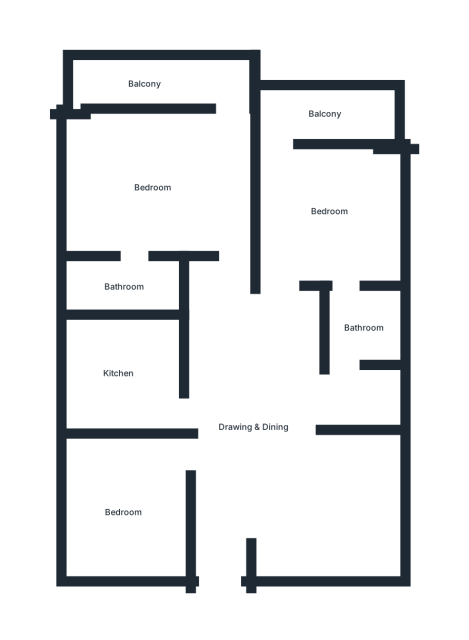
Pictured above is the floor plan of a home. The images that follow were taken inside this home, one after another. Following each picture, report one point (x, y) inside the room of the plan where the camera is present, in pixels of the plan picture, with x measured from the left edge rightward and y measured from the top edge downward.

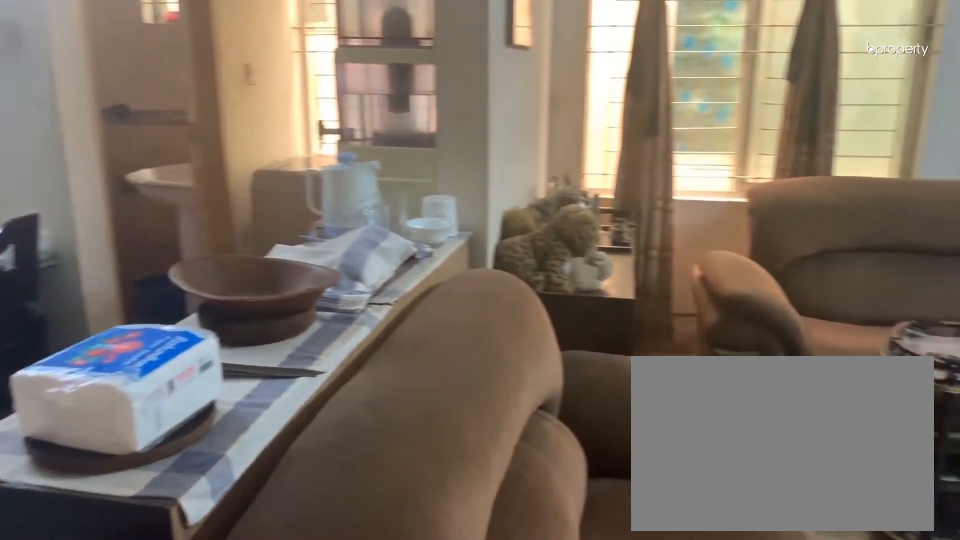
(296, 475)
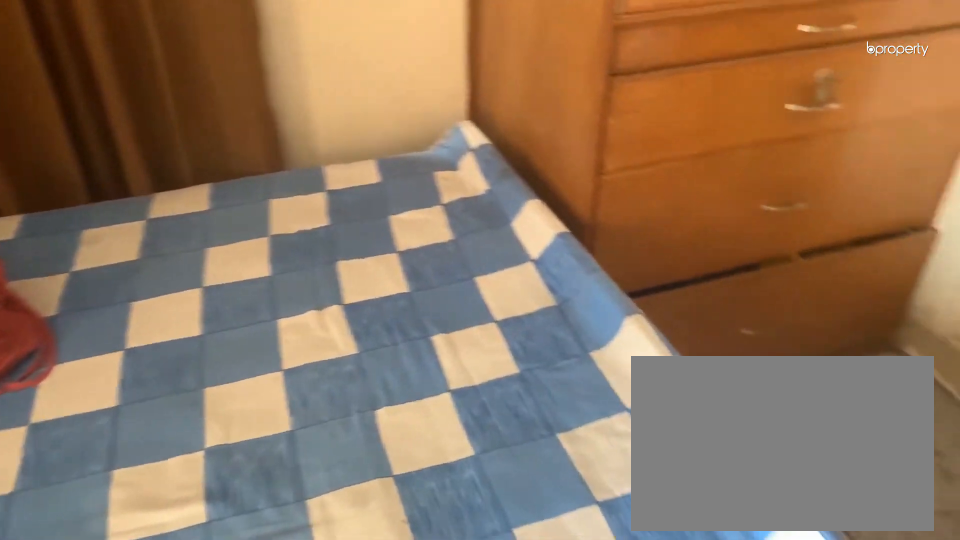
(330, 219)
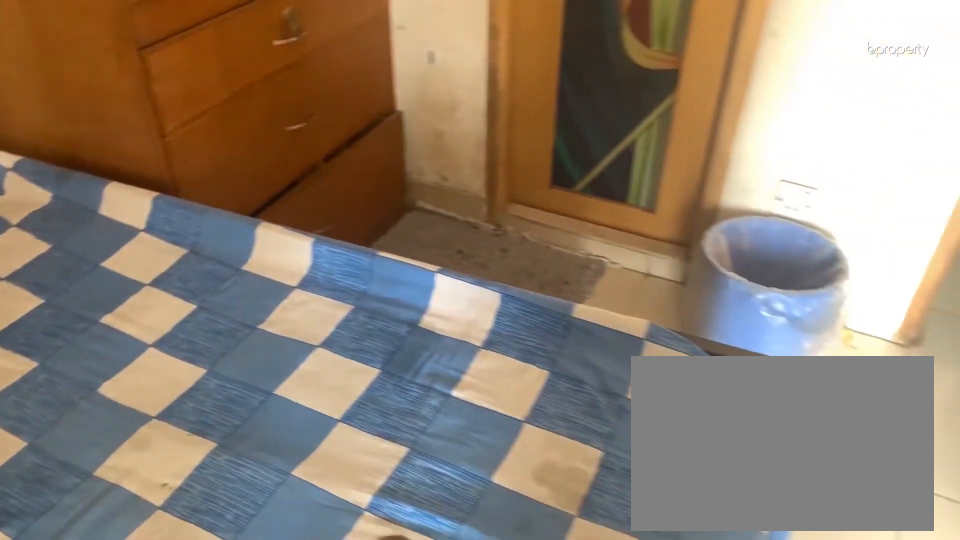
(330, 219)
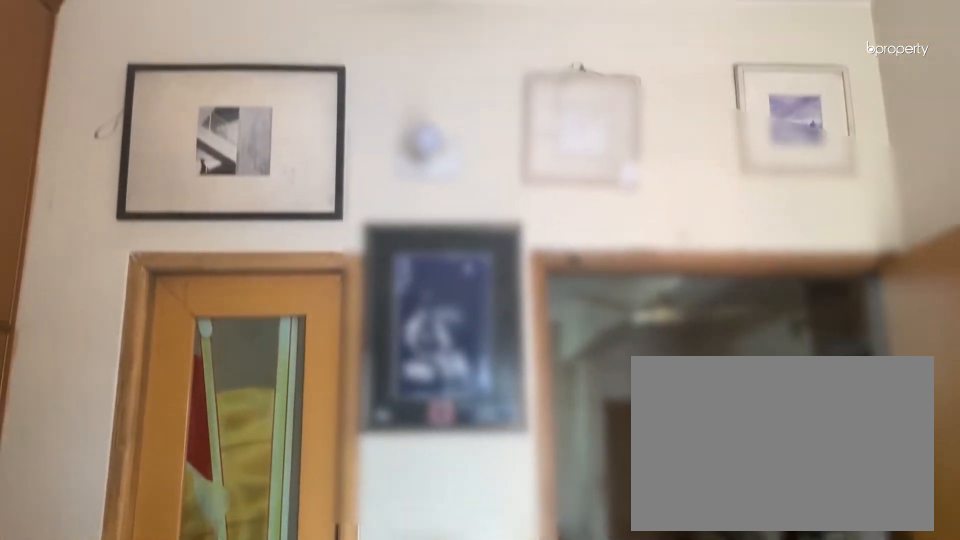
(330, 219)
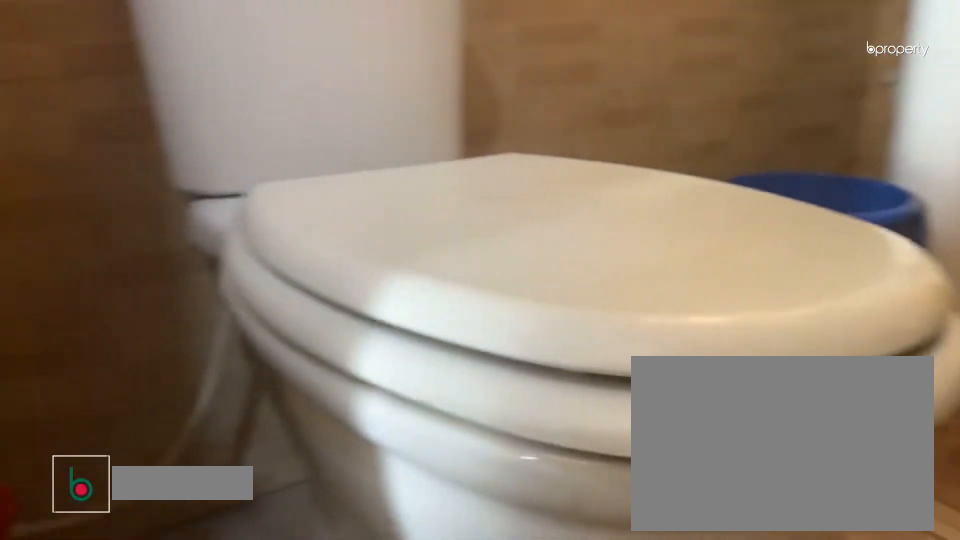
(363, 331)
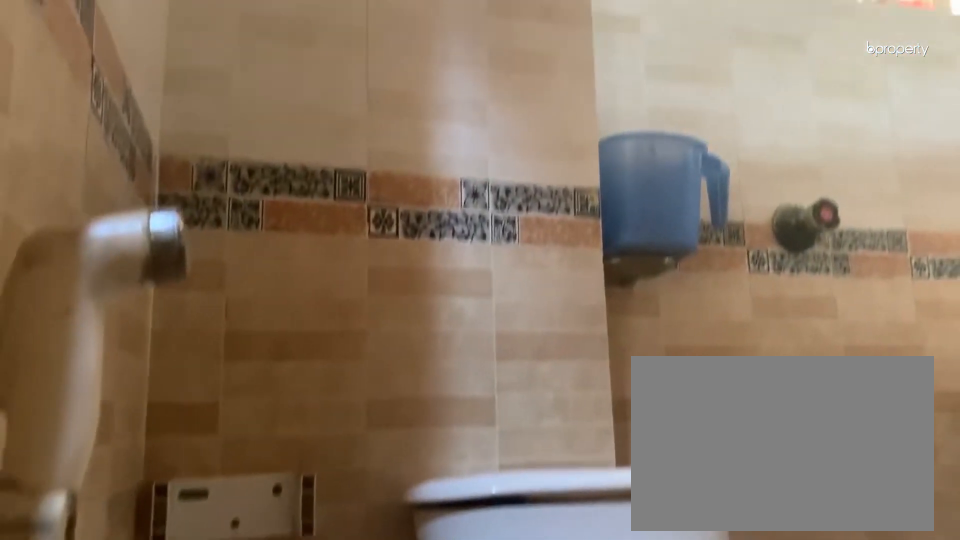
(363, 331)
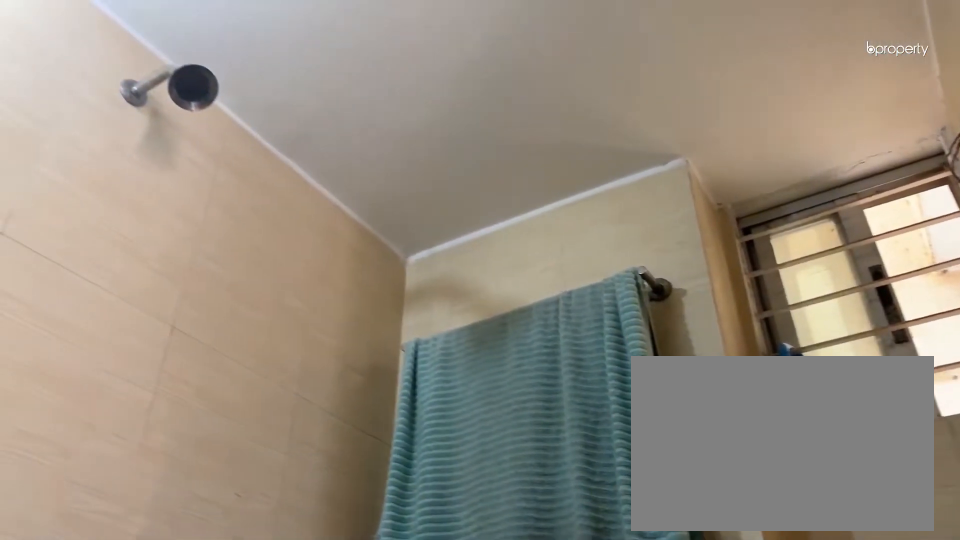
(123, 287)
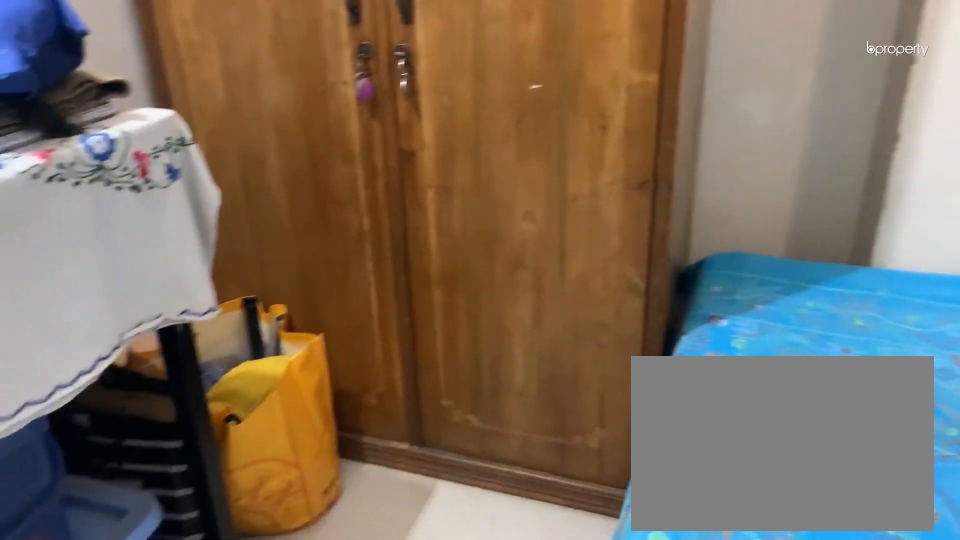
(122, 510)
